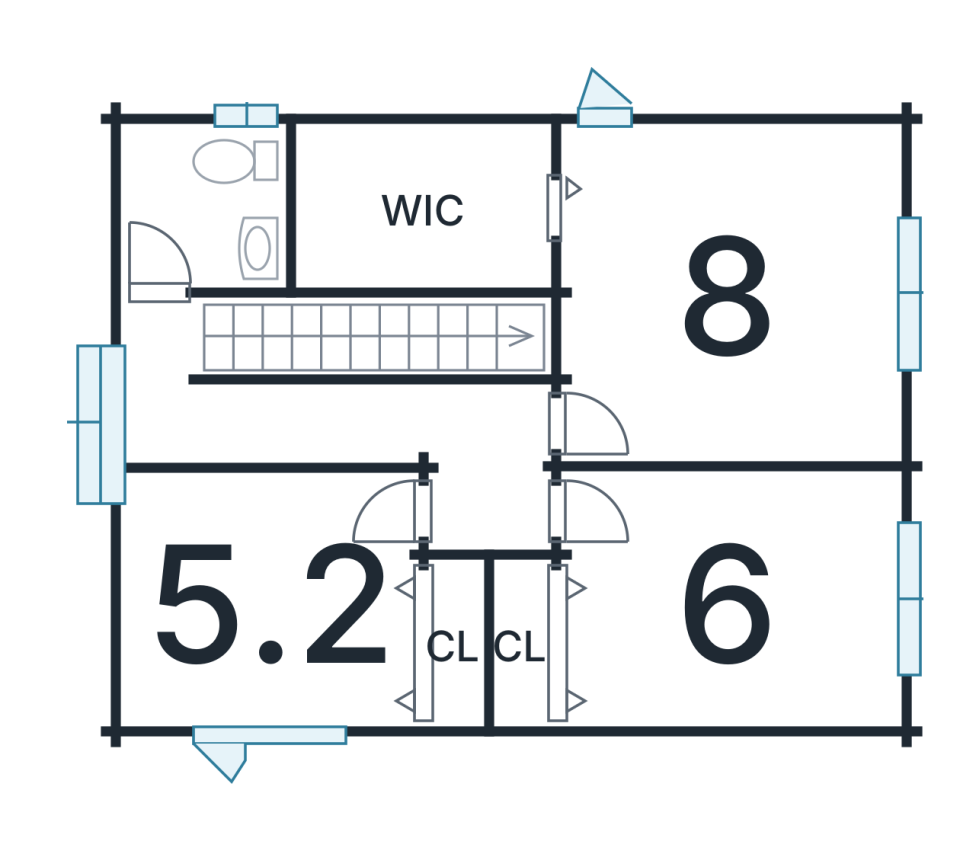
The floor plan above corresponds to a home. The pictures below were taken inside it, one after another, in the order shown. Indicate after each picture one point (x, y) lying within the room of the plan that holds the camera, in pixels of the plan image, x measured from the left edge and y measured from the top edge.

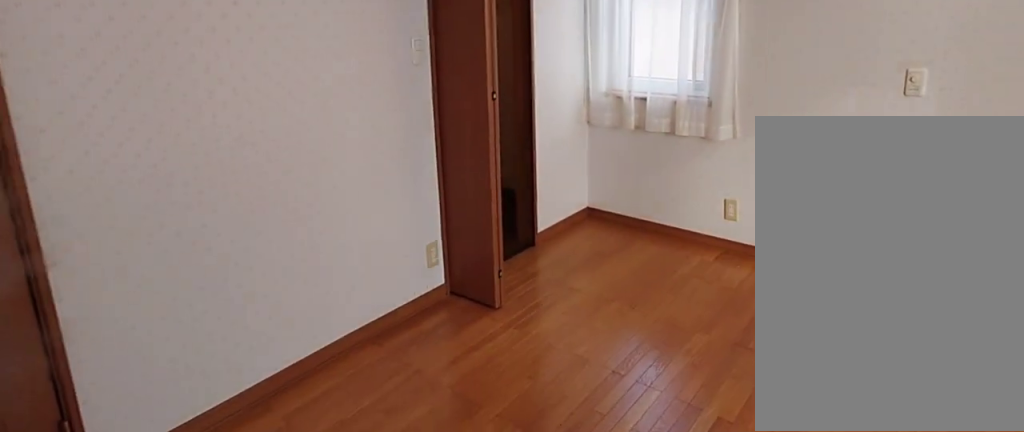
(722, 318)
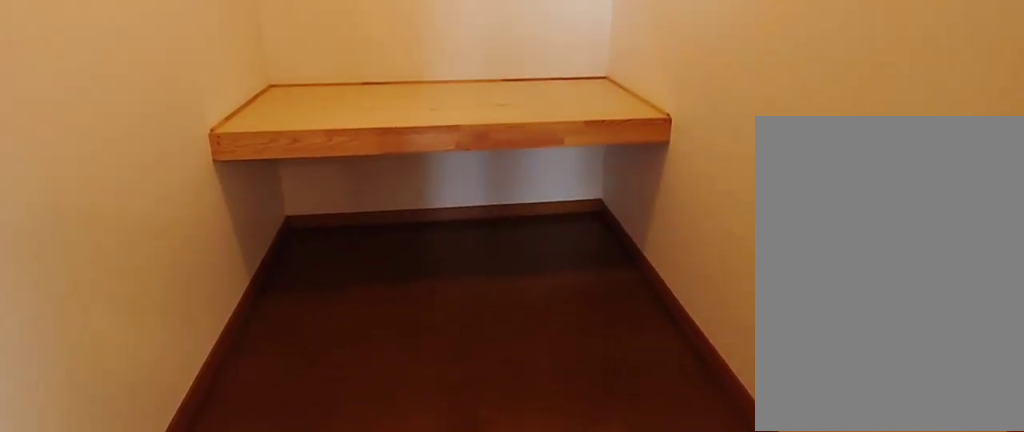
(426, 219)
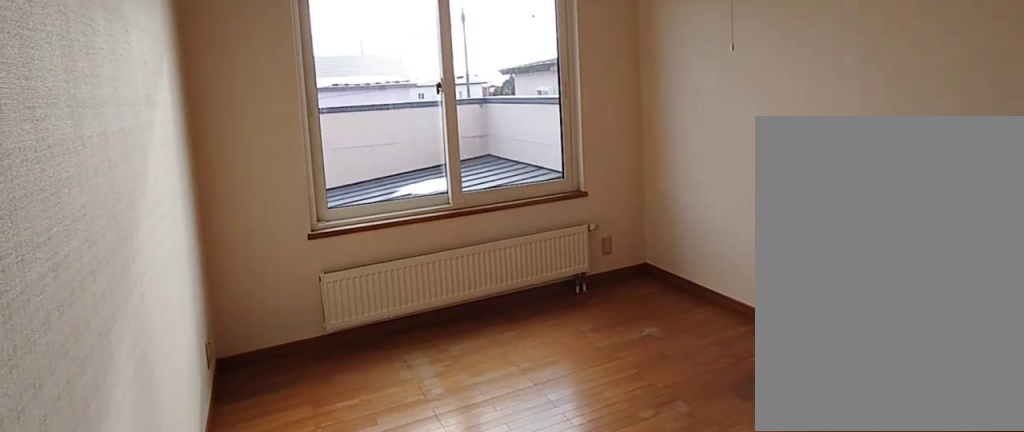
(730, 607)
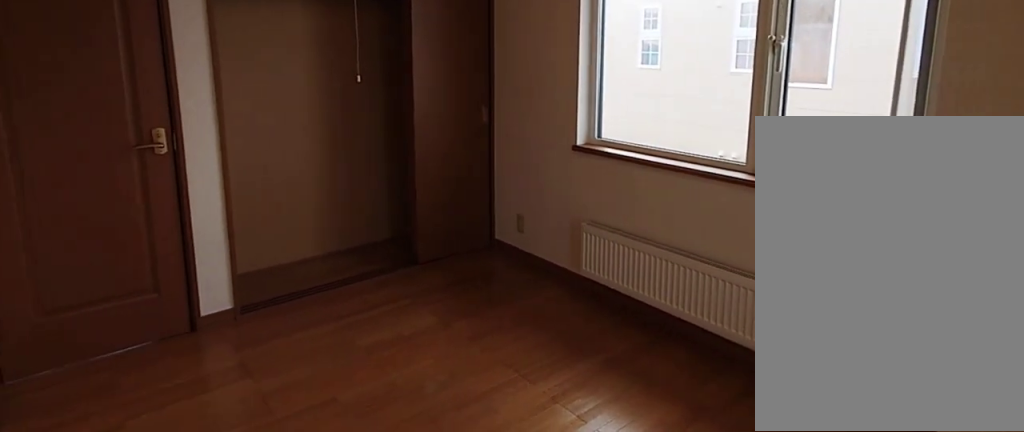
(271, 614)
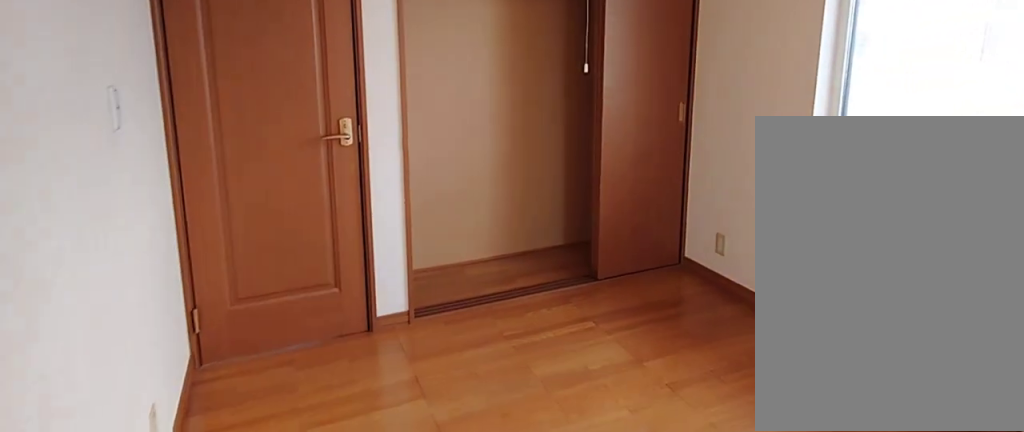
(271, 614)
